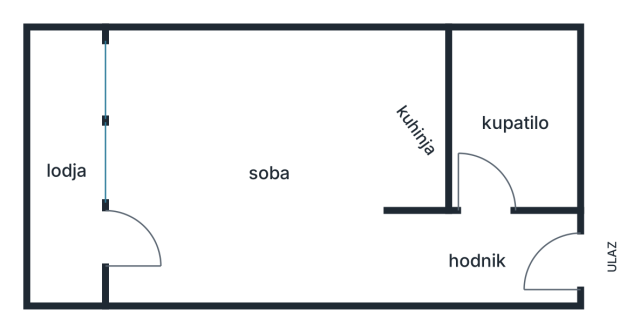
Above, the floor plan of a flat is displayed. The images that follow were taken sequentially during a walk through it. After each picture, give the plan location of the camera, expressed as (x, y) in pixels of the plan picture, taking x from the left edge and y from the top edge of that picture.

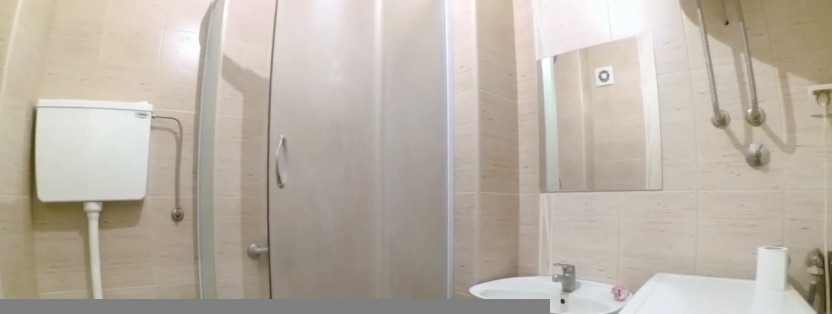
(497, 204)
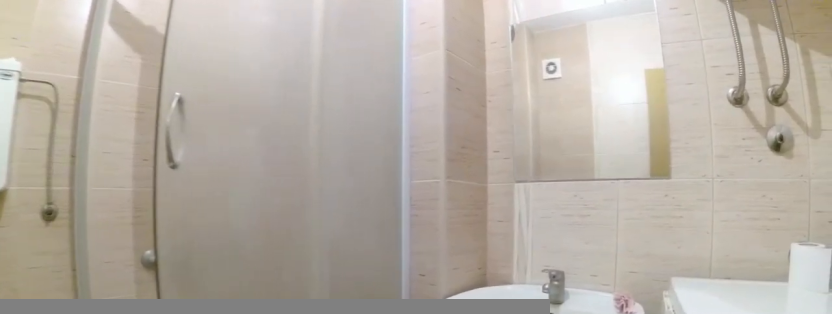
(508, 177)
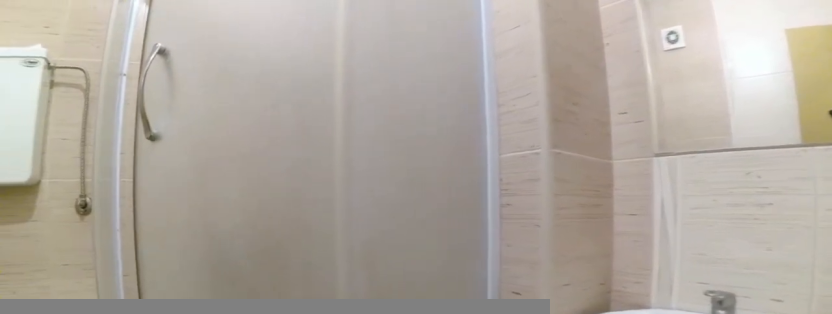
(525, 136)
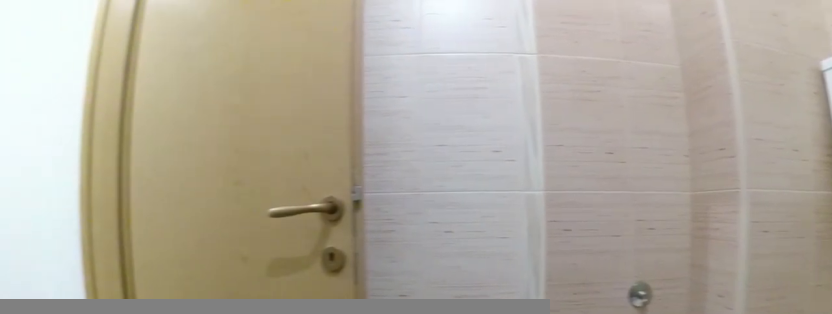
(546, 110)
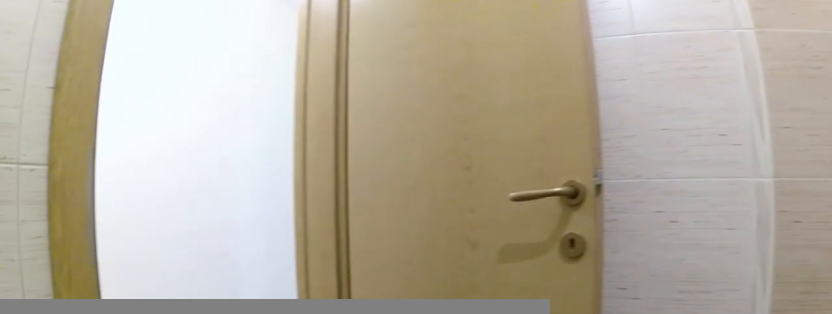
(544, 105)
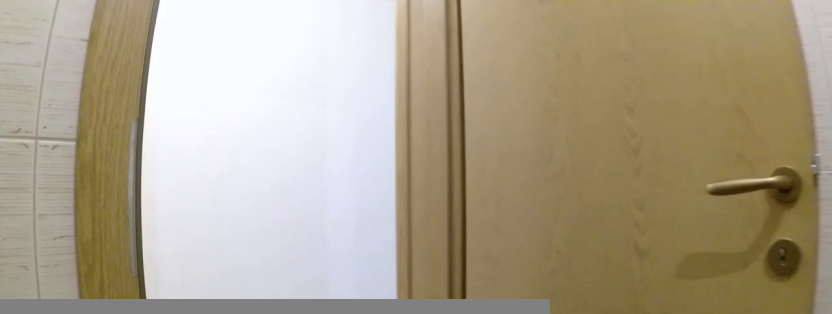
(532, 113)
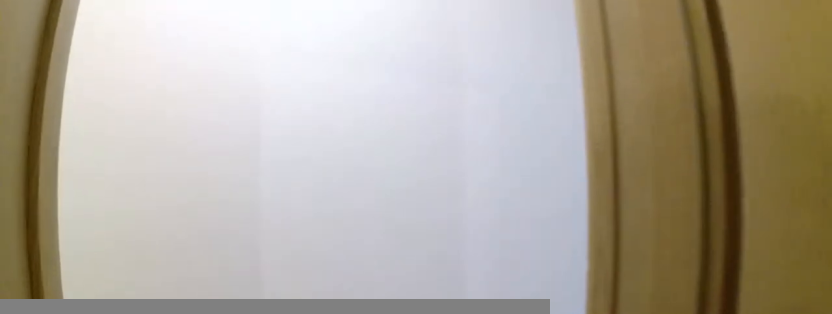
(504, 150)
